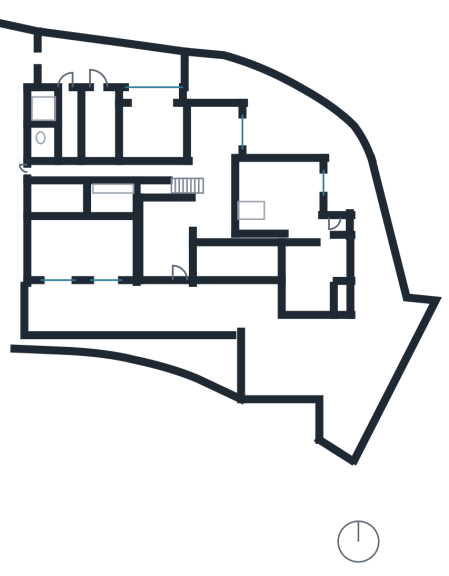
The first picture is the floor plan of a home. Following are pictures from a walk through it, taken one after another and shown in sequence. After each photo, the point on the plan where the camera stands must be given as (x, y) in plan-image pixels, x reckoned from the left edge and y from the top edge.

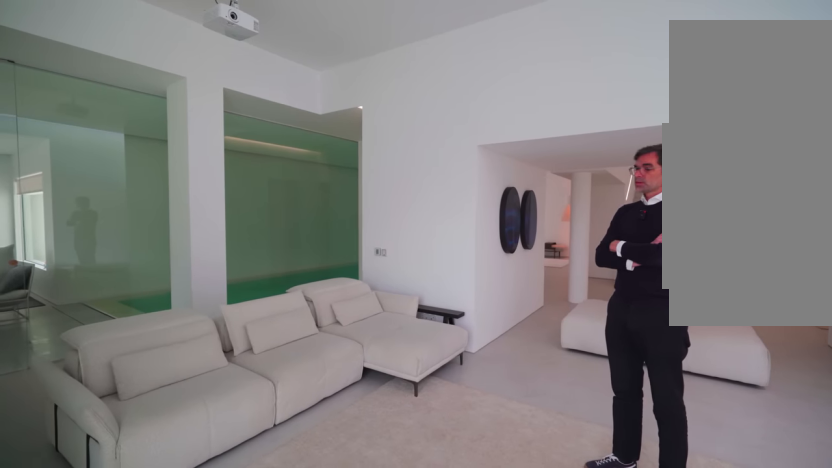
(304, 180)
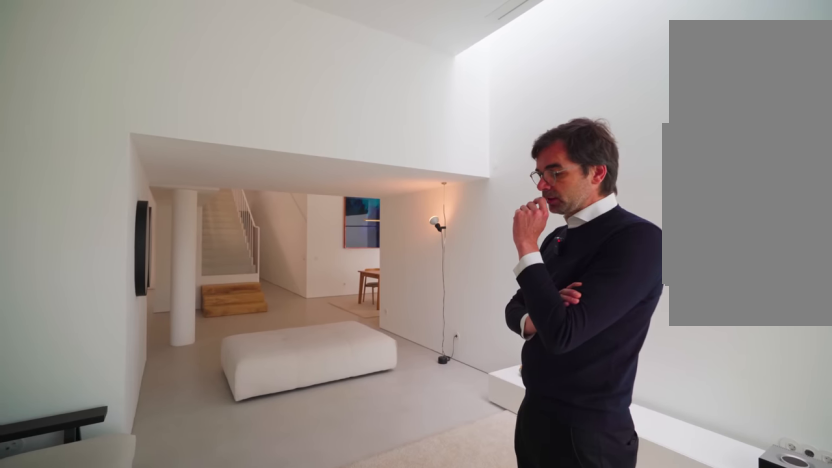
(310, 226)
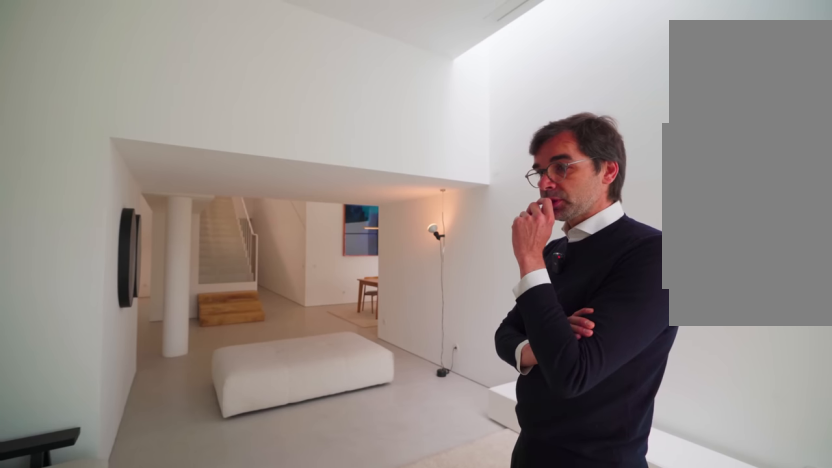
(310, 217)
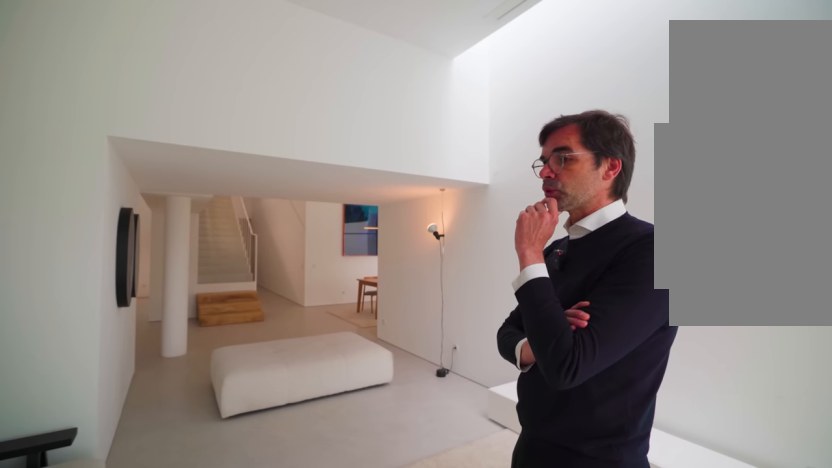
(308, 208)
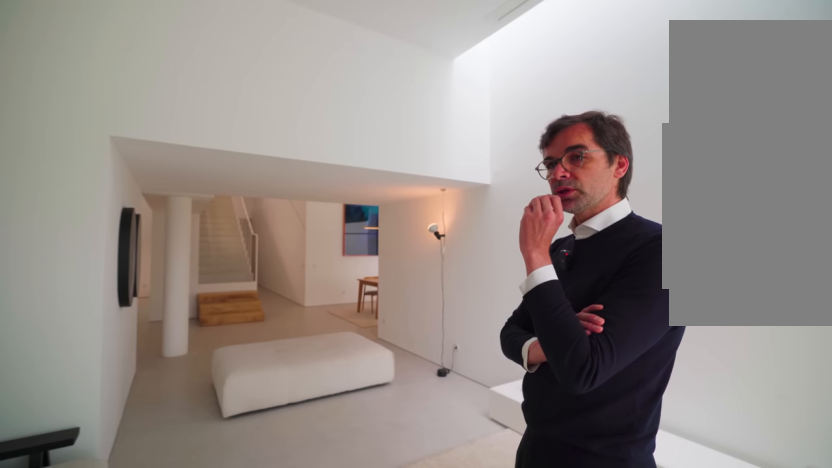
(308, 208)
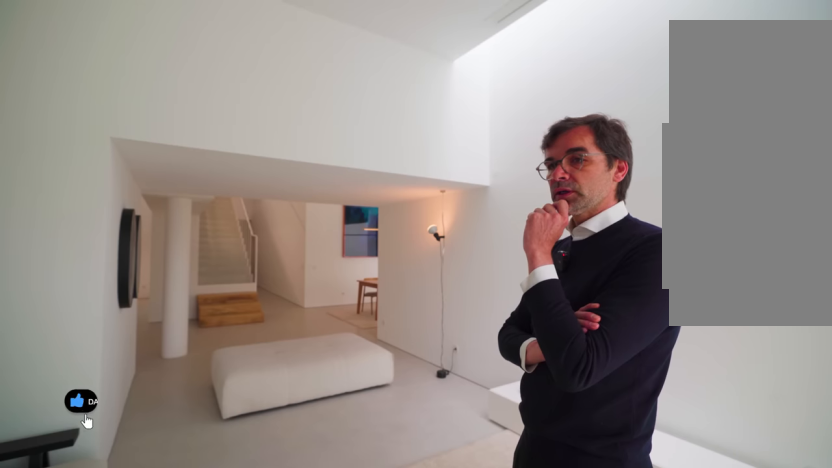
(308, 208)
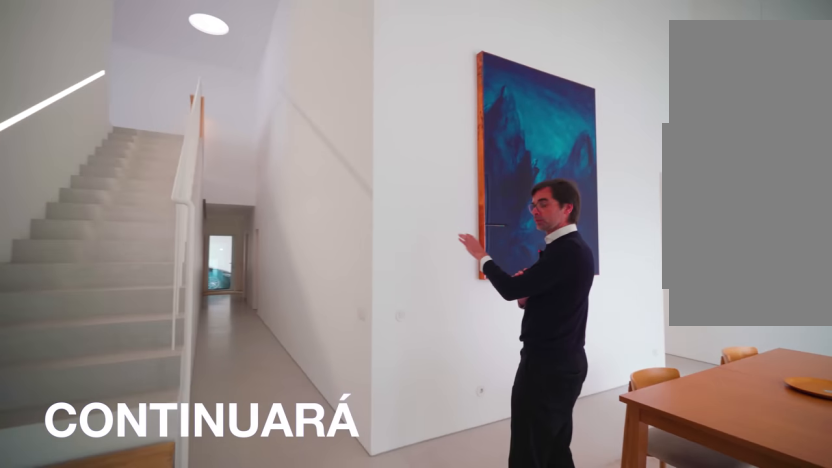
(215, 202)
